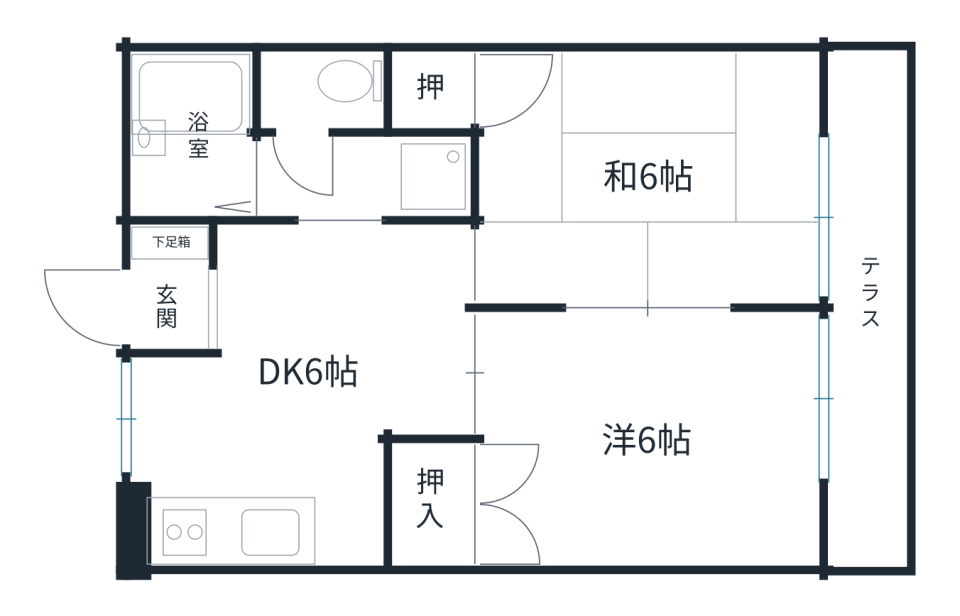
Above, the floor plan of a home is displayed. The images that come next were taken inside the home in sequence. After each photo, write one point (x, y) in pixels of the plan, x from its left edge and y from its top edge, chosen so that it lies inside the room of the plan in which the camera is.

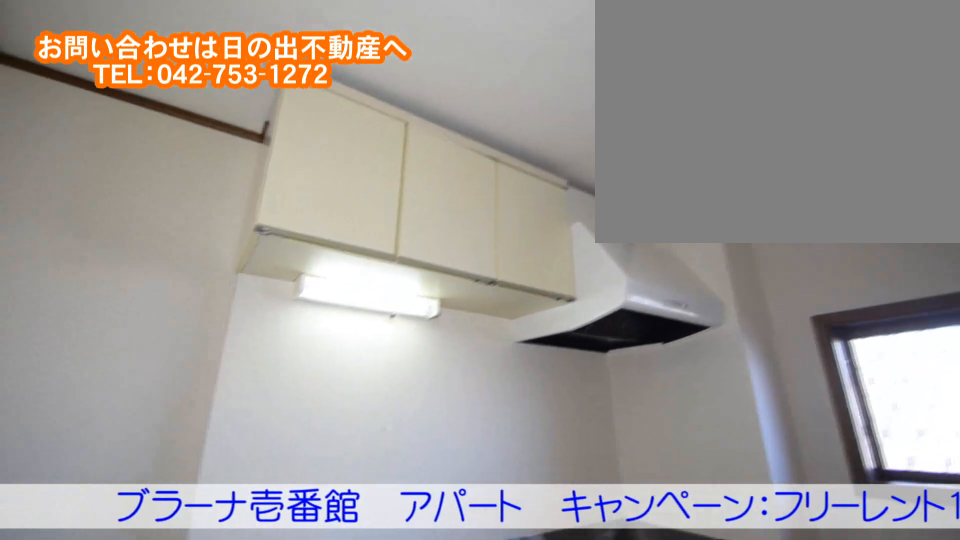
(314, 412)
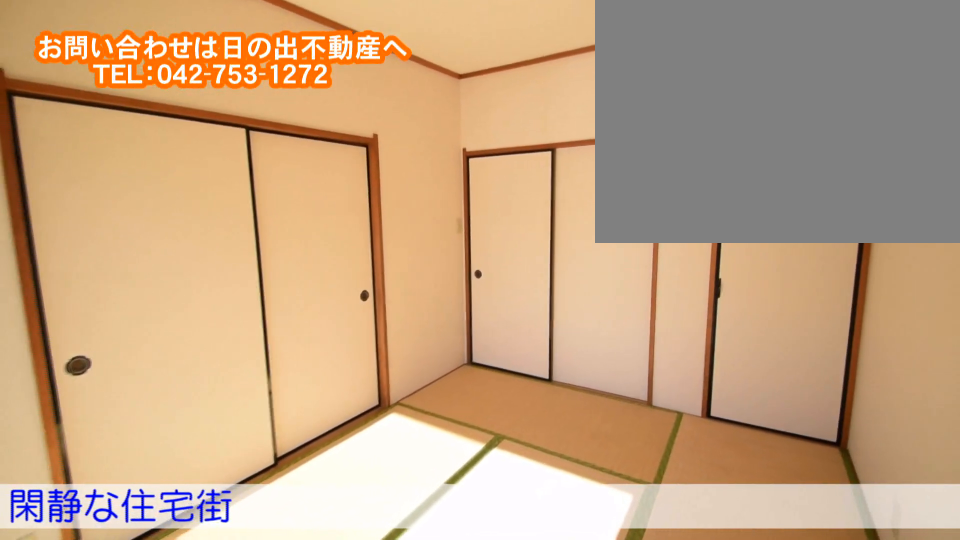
(731, 176)
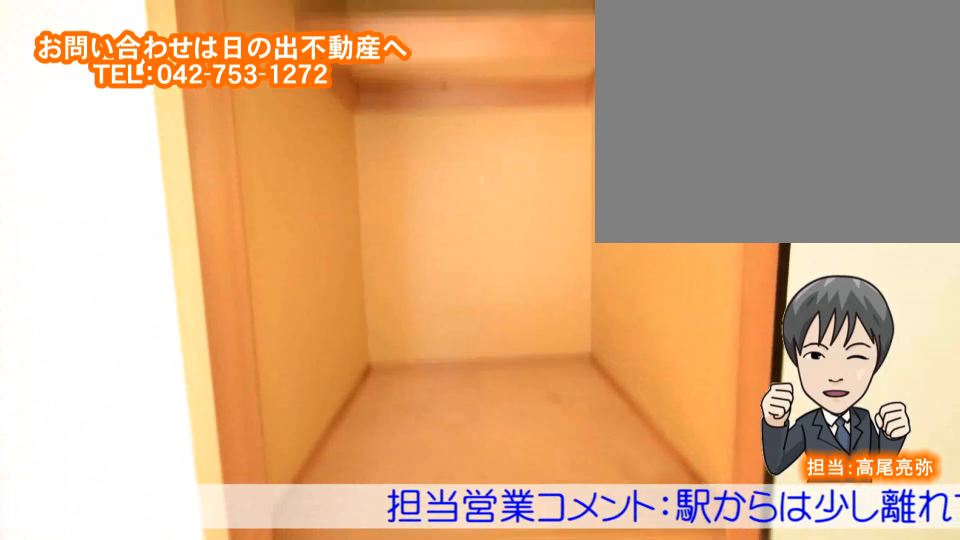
(731, 176)
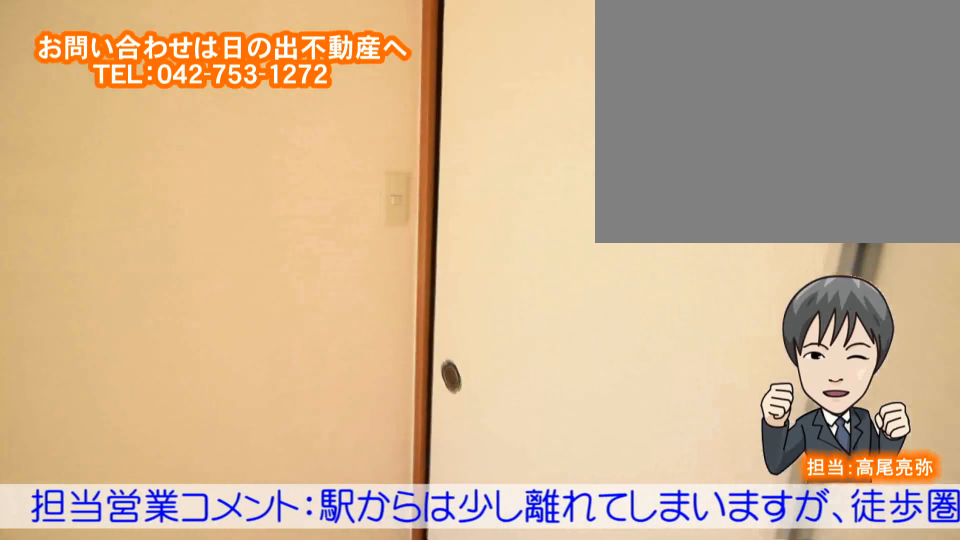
(732, 175)
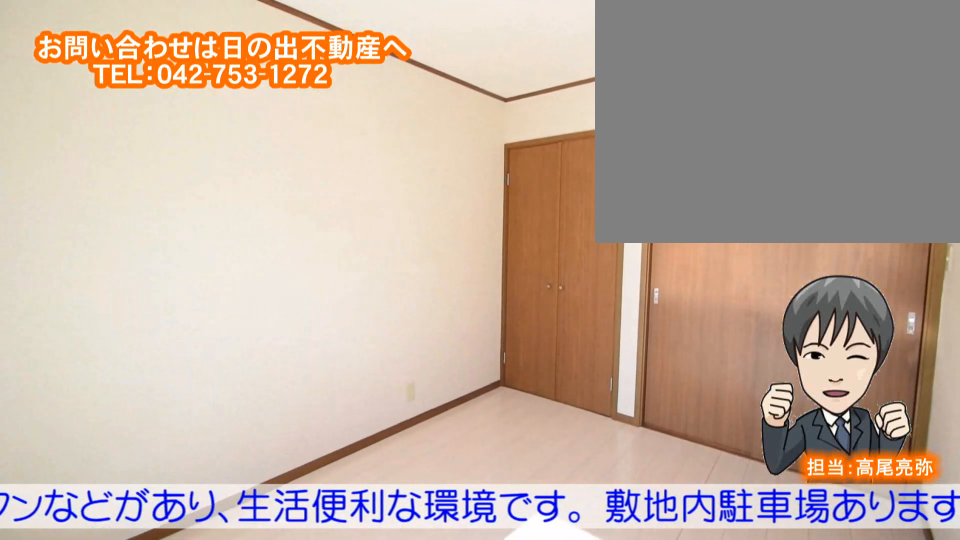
(739, 429)
